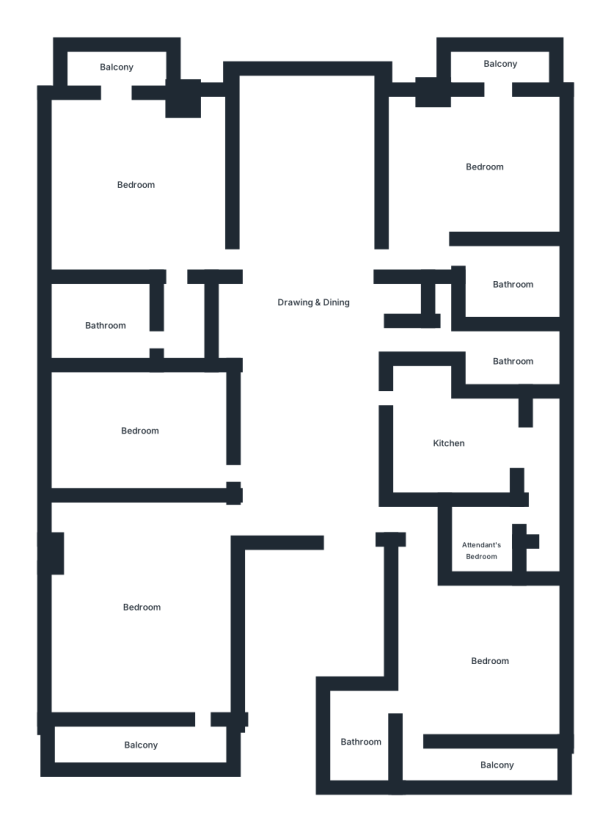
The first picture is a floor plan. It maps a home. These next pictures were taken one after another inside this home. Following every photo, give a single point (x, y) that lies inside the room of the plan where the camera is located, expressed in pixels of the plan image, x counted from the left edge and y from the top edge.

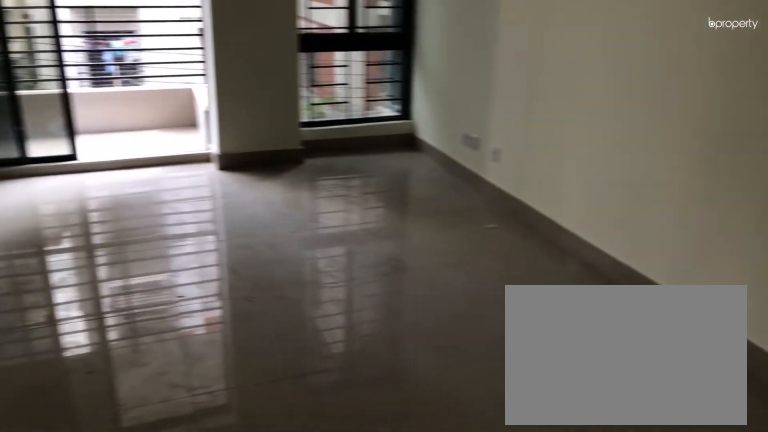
(132, 179)
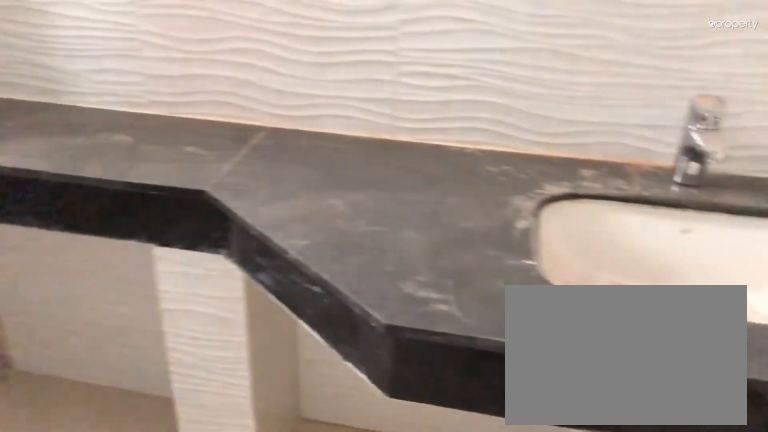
(105, 319)
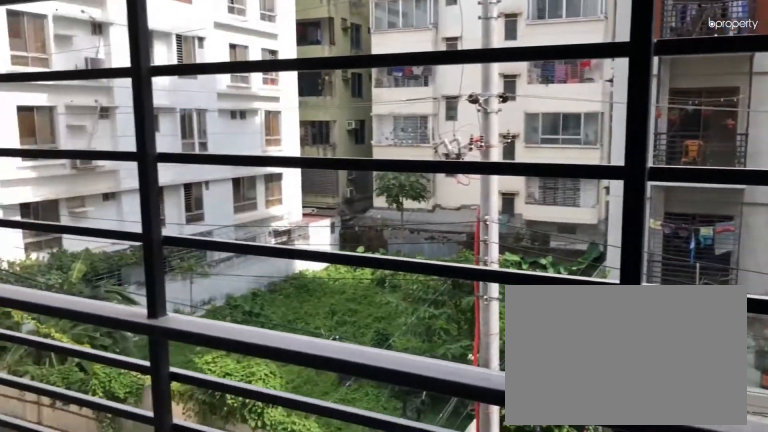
(112, 63)
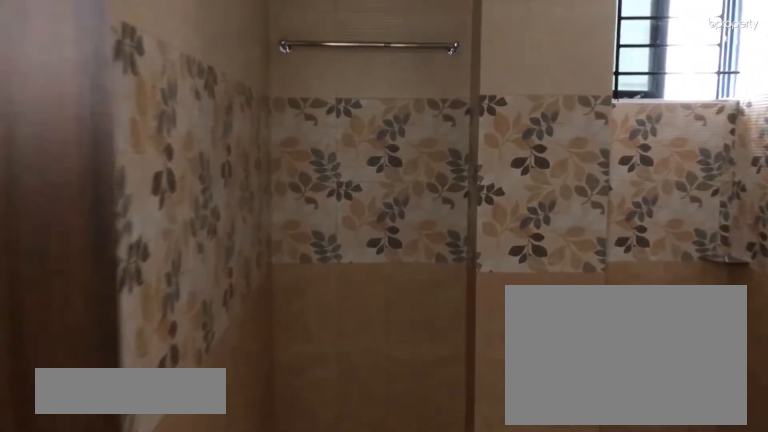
(509, 283)
